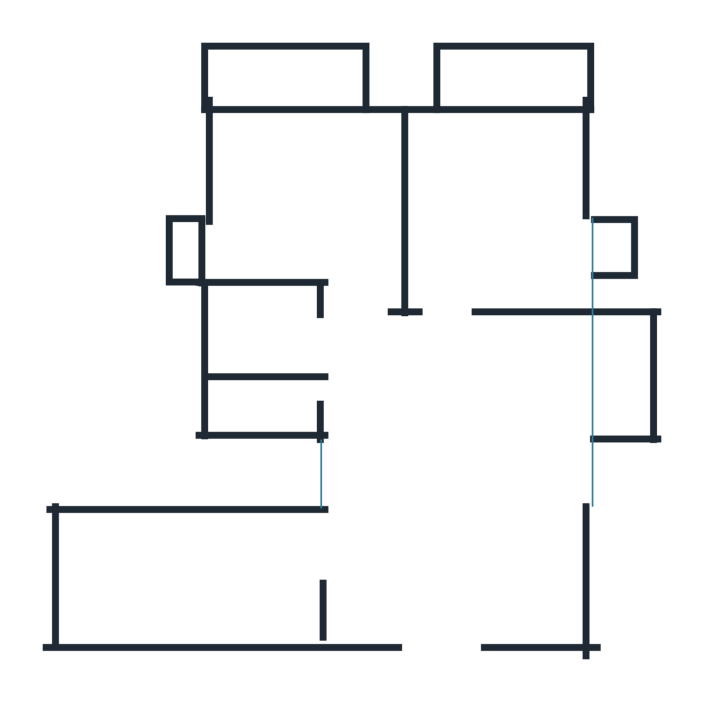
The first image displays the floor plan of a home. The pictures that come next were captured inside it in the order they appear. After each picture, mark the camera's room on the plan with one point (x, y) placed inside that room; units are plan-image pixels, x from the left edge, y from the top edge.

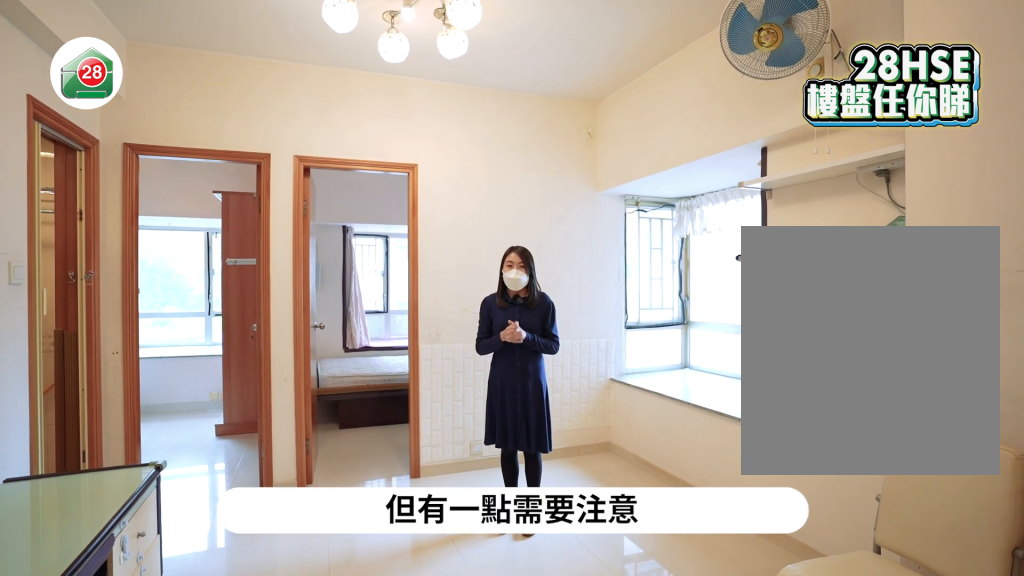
(459, 480)
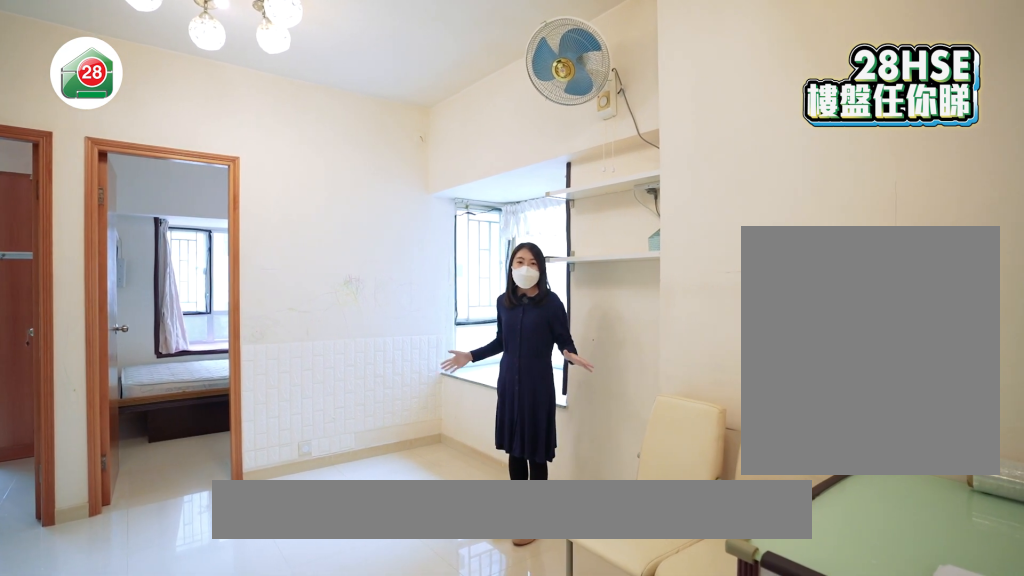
(459, 480)
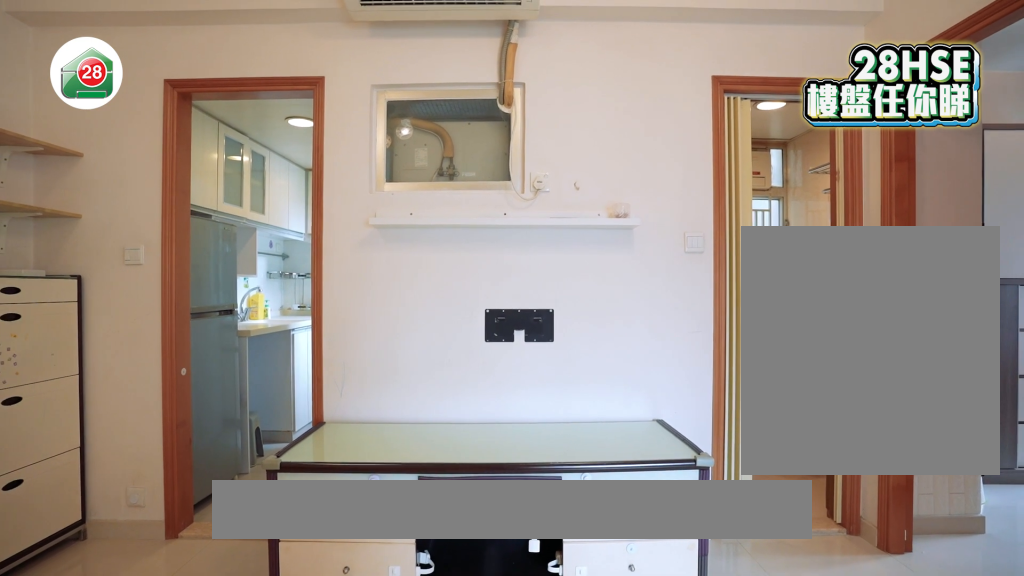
(458, 494)
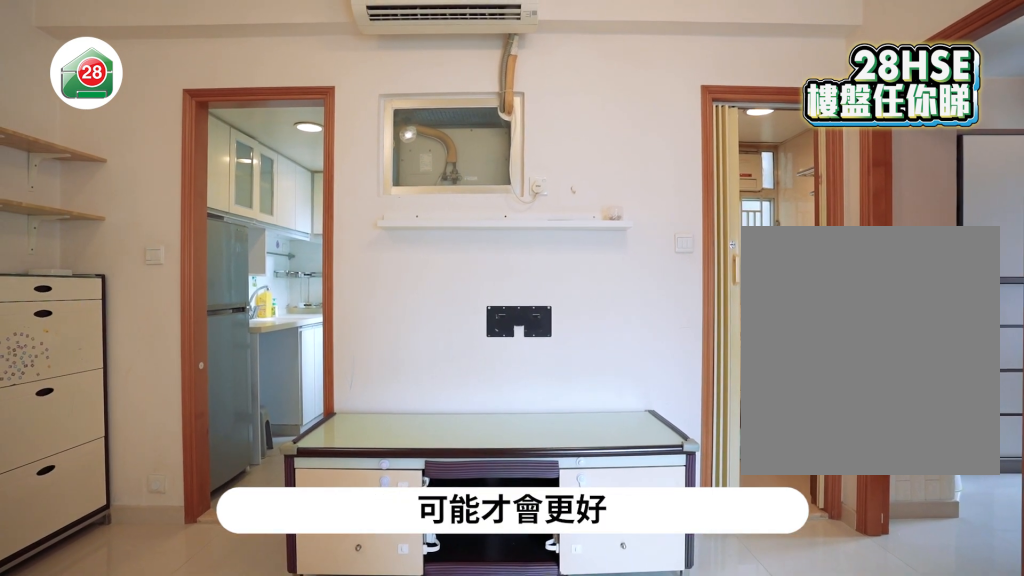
(458, 494)
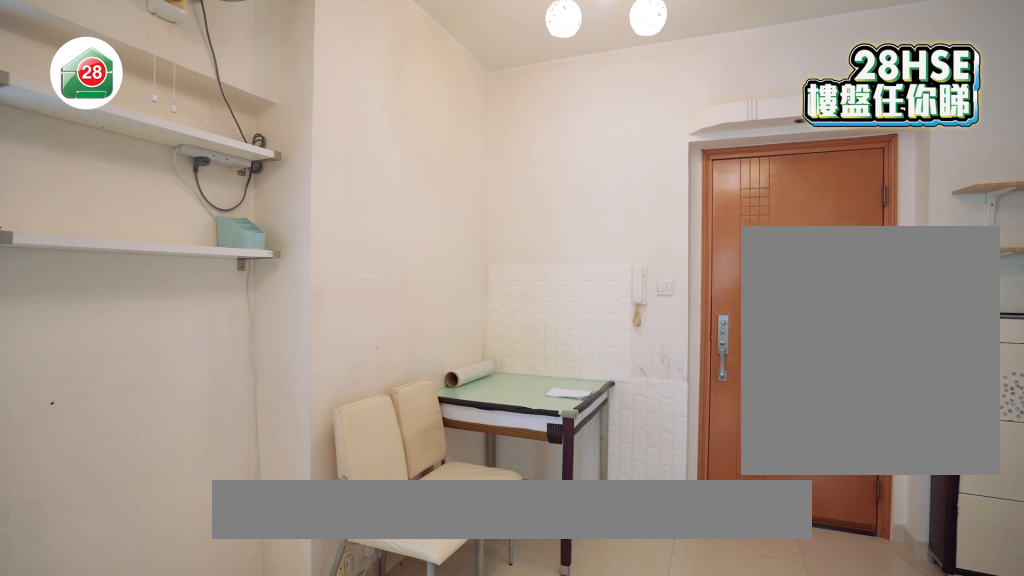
(458, 522)
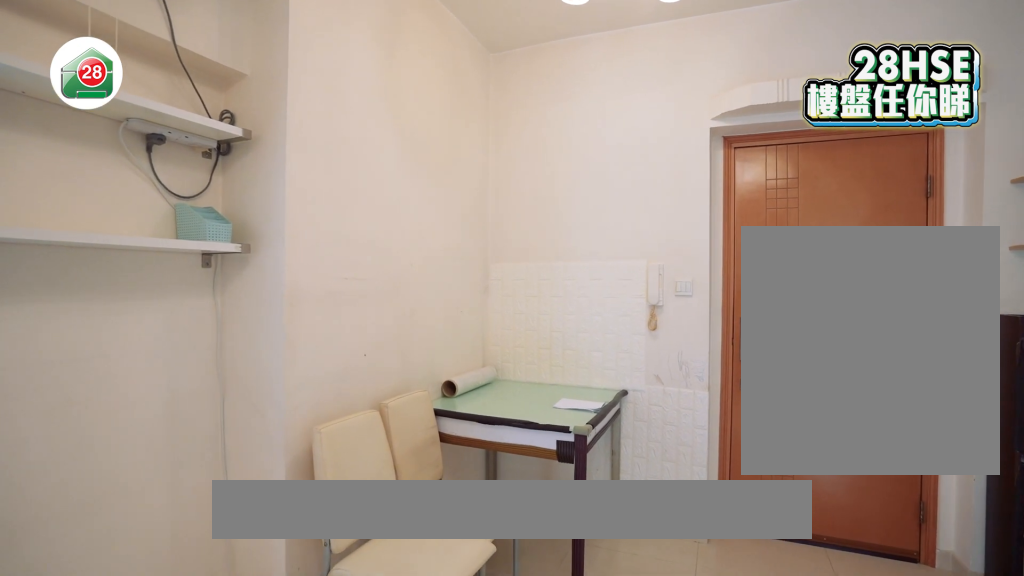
(458, 494)
